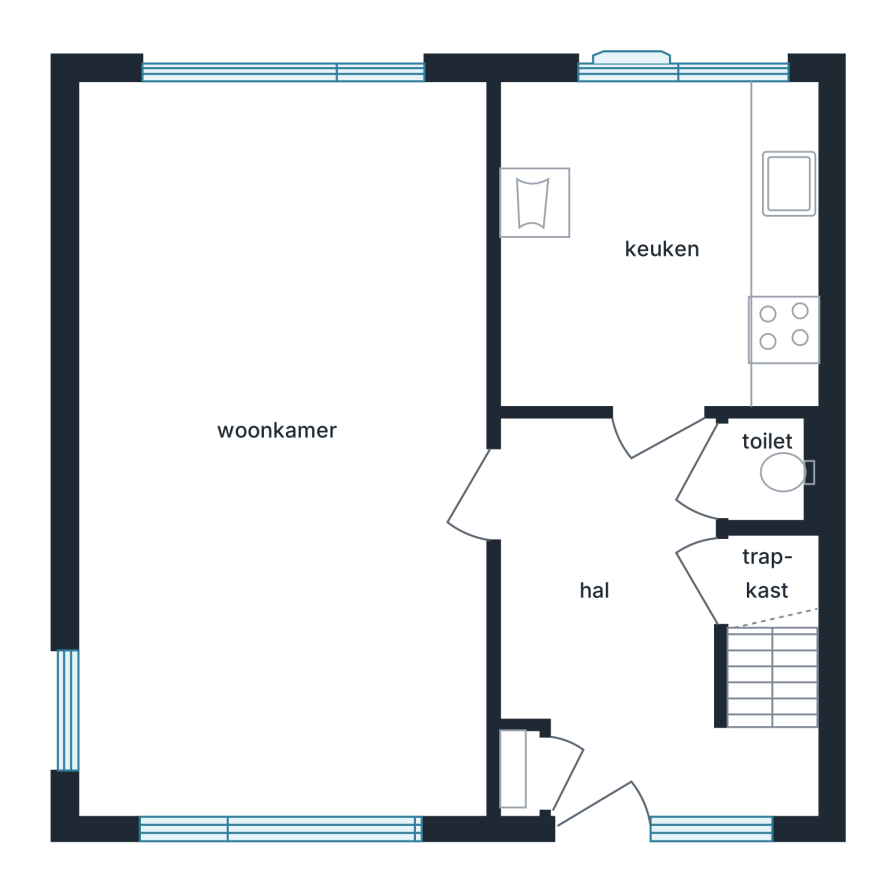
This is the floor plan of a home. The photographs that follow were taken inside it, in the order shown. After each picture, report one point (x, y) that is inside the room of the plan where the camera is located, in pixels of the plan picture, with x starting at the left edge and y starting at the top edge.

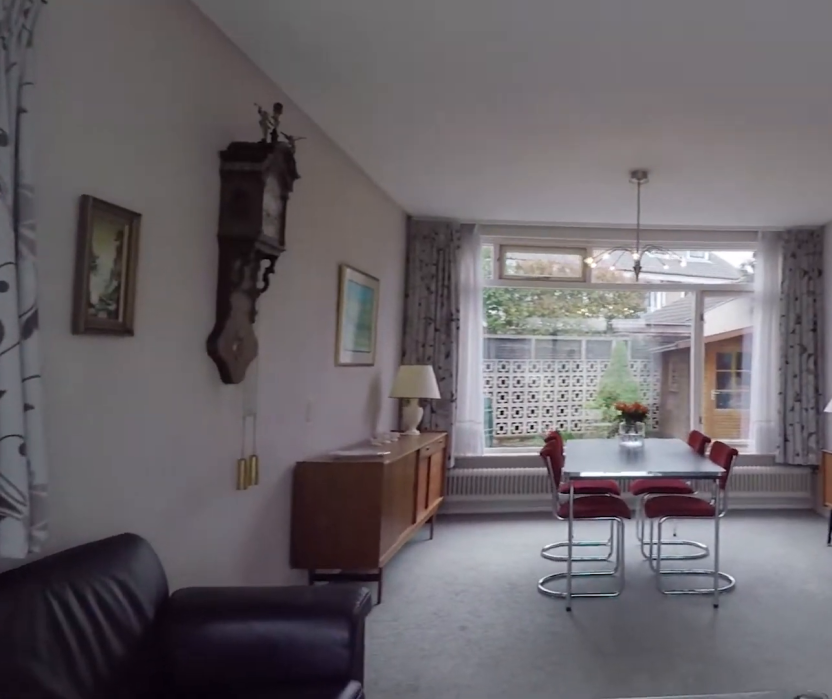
(194, 384)
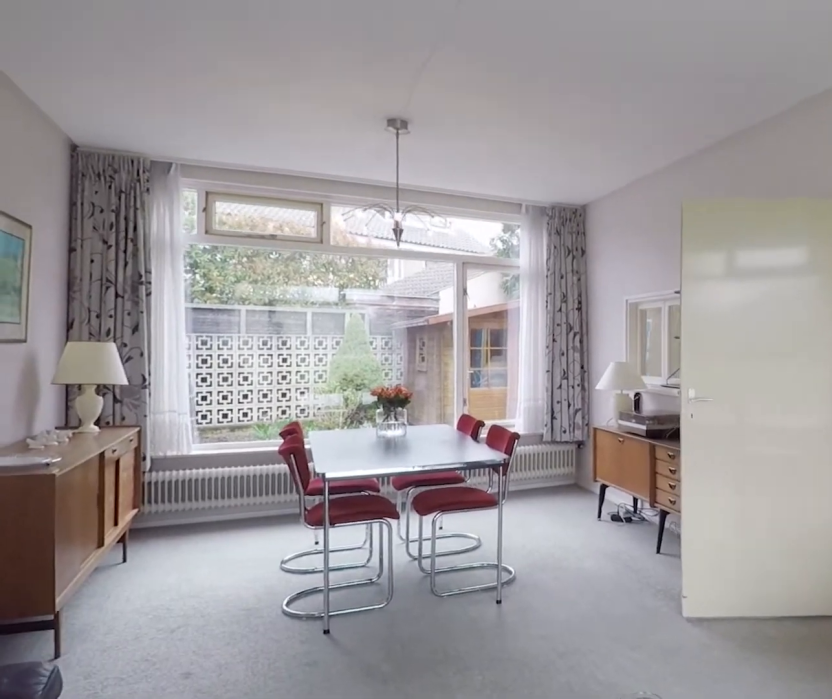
(194, 384)
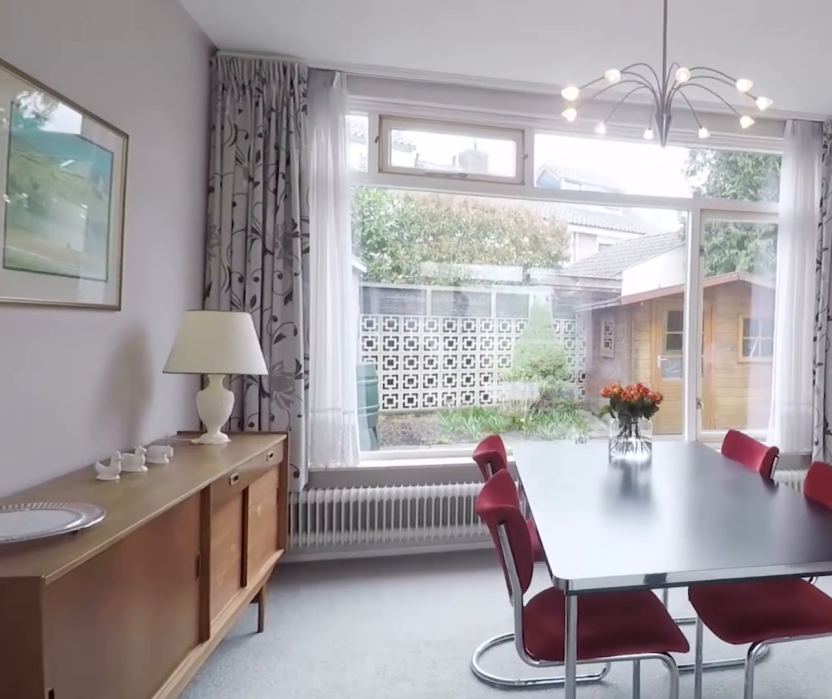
(194, 384)
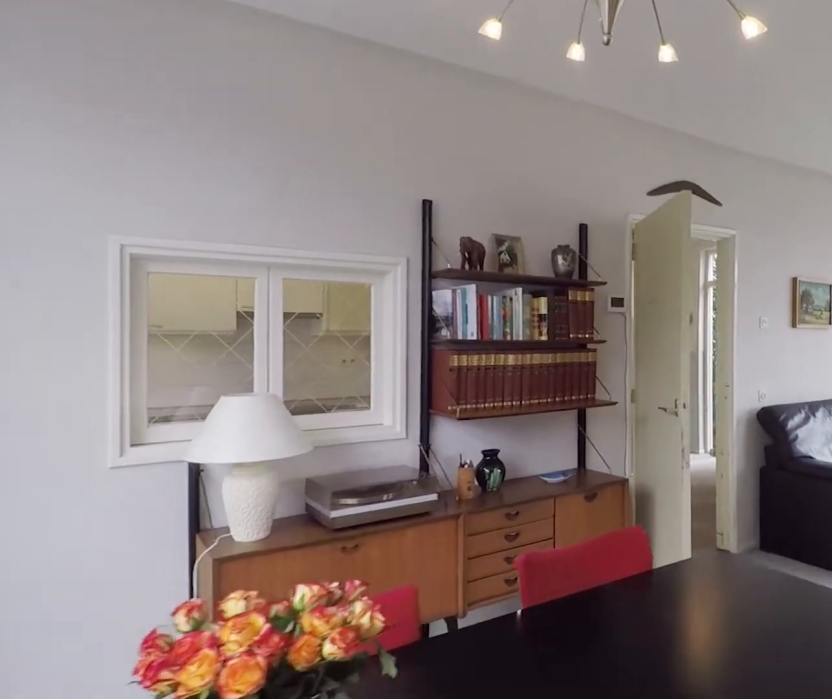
(194, 384)
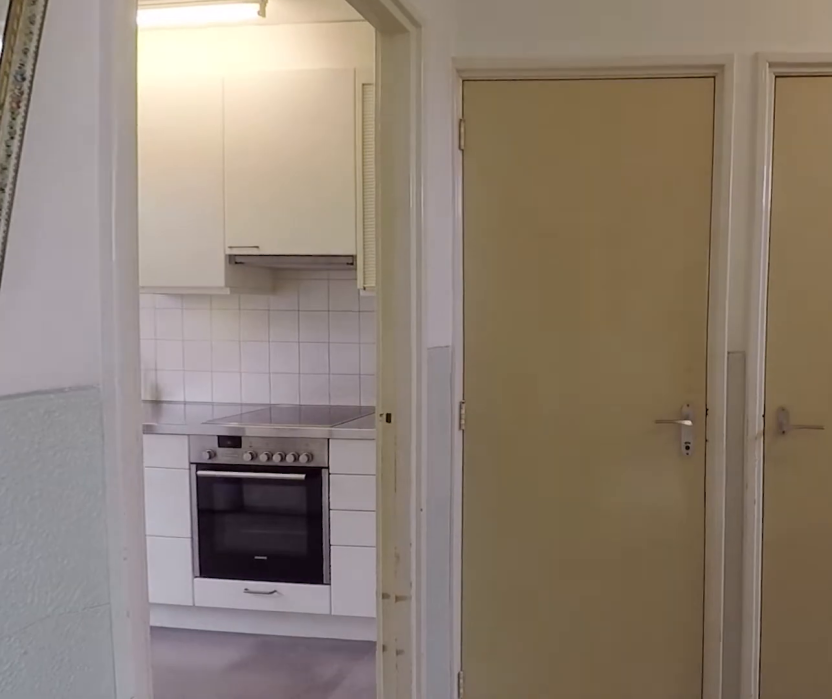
(628, 626)
